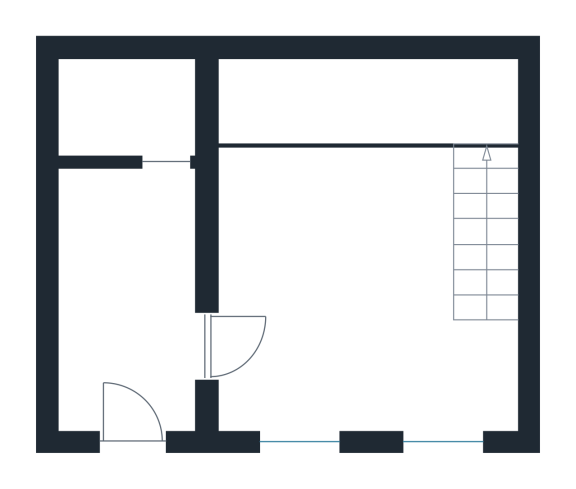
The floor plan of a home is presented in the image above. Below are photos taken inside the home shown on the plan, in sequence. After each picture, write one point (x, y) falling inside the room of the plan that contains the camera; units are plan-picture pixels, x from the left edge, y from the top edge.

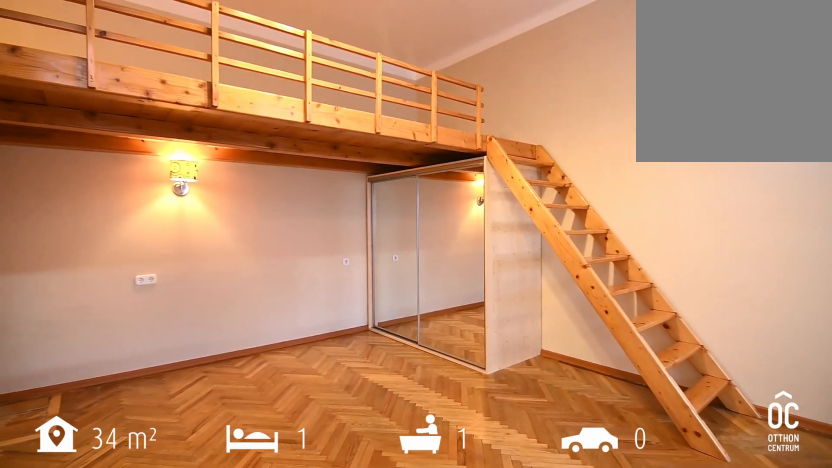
(366, 258)
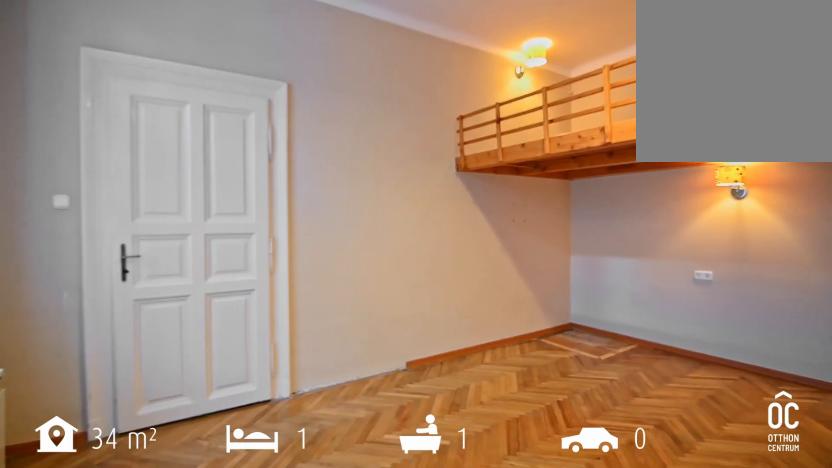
(366, 258)
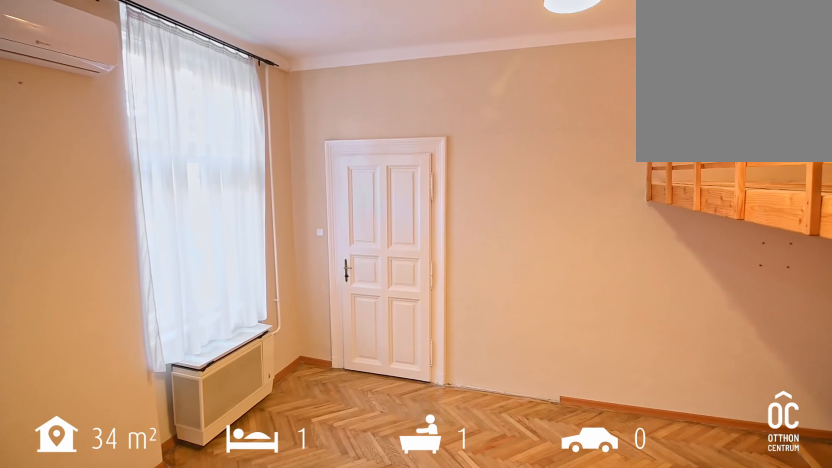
(361, 100)
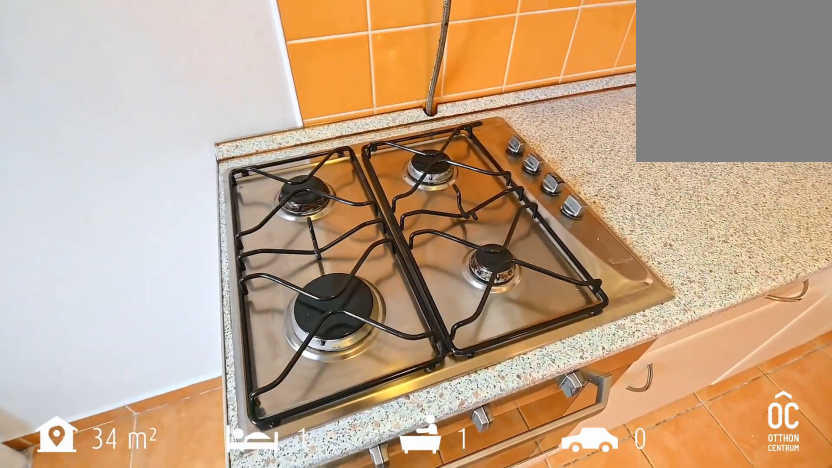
(123, 292)
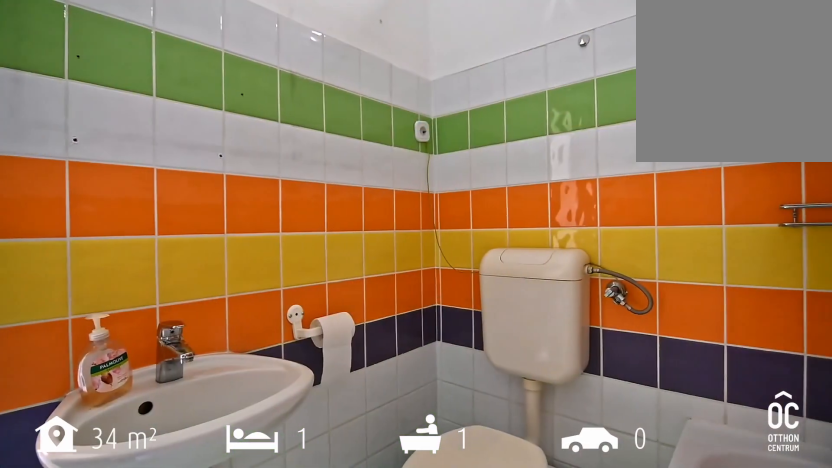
(123, 106)
